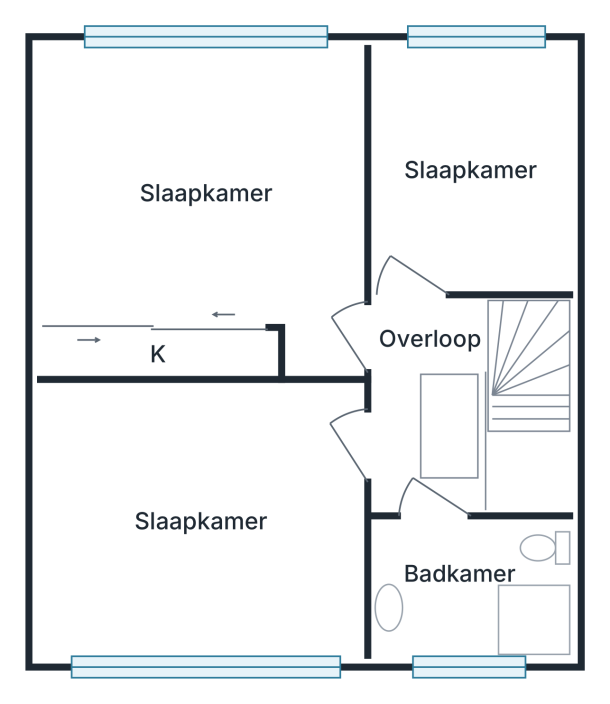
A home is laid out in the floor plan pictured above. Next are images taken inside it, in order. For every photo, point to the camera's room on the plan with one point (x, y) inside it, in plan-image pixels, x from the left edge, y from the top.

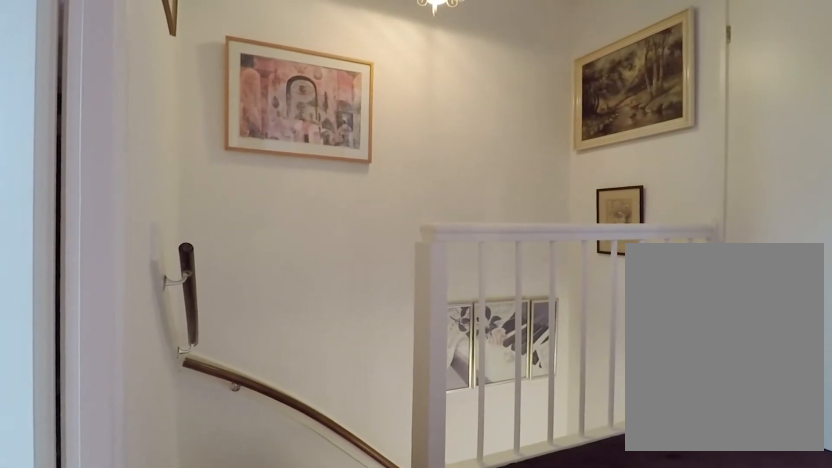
(423, 397)
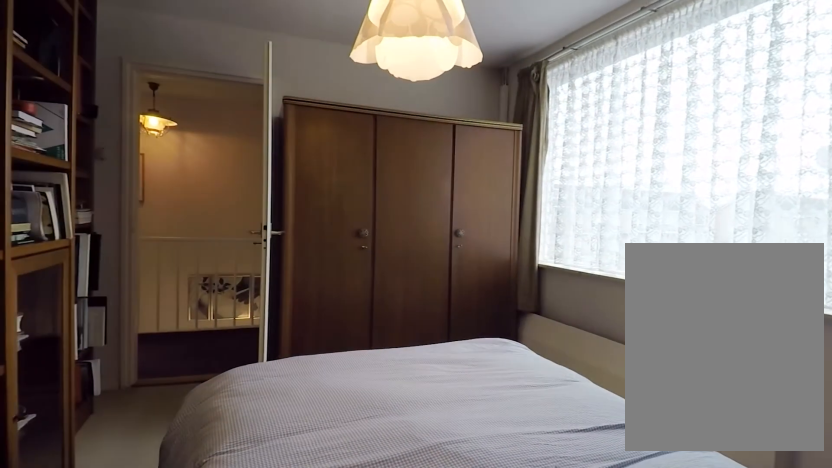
(202, 519)
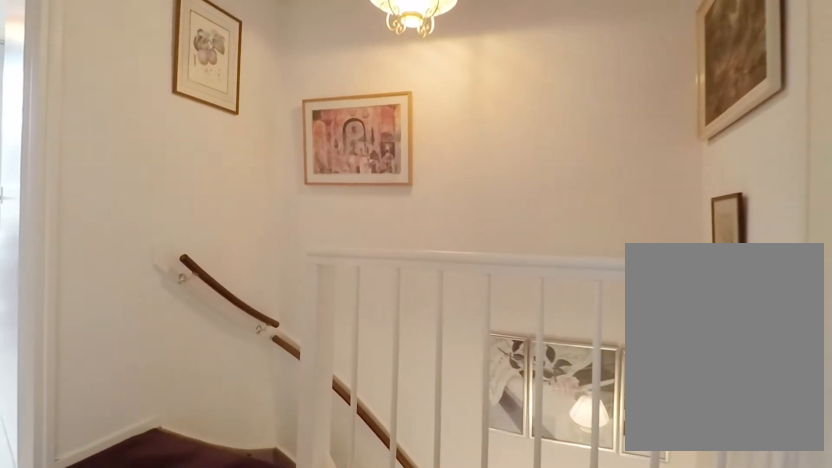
(423, 397)
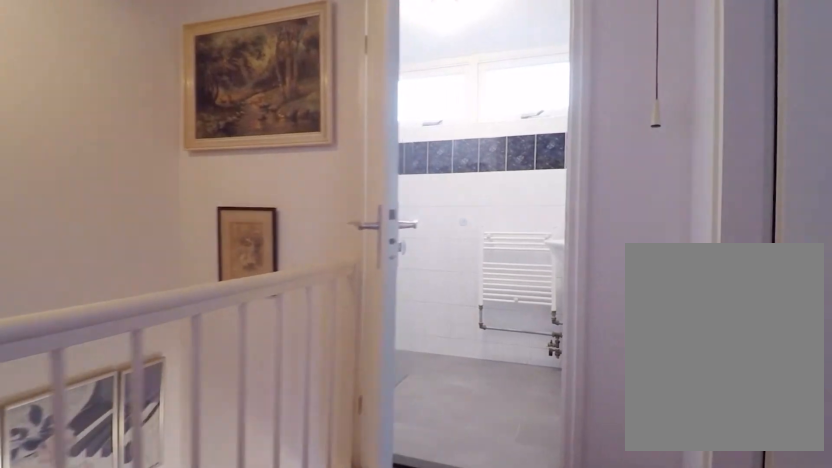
(423, 396)
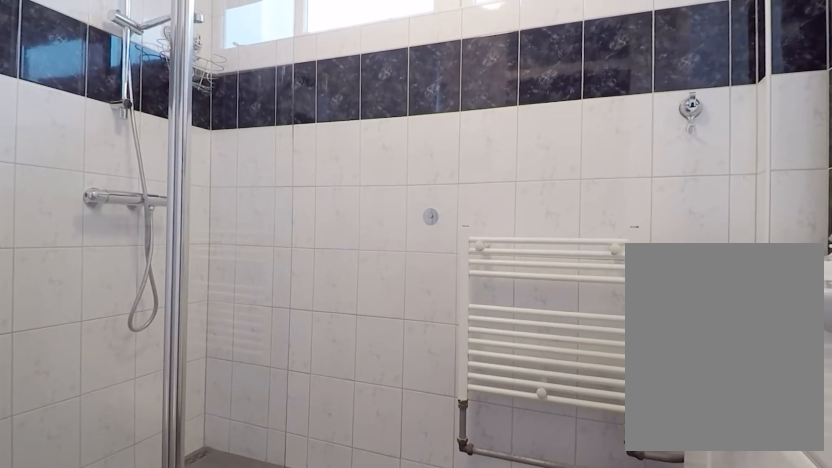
(470, 587)
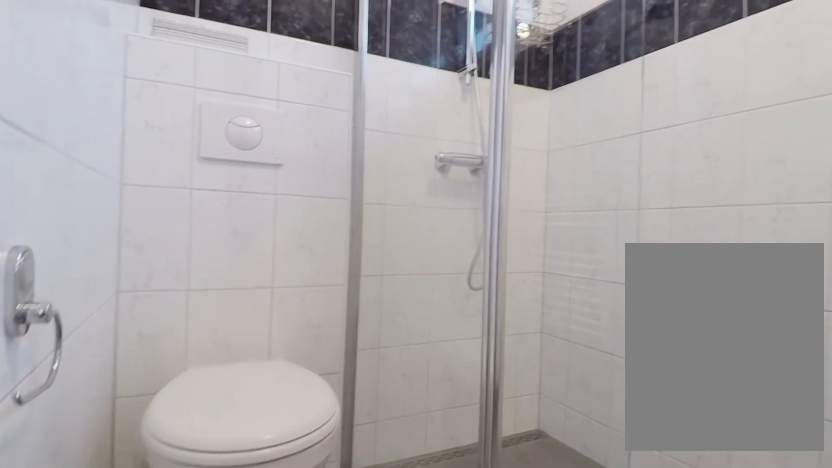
(470, 587)
